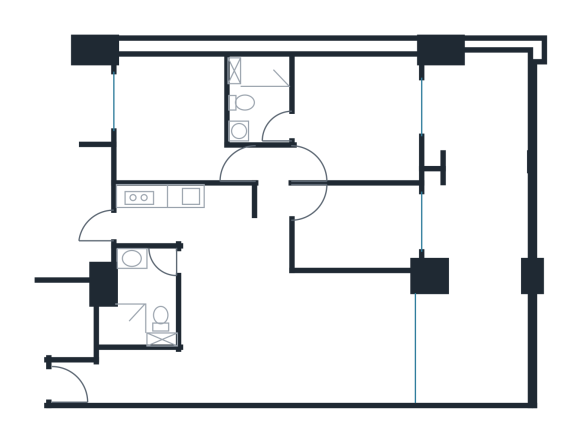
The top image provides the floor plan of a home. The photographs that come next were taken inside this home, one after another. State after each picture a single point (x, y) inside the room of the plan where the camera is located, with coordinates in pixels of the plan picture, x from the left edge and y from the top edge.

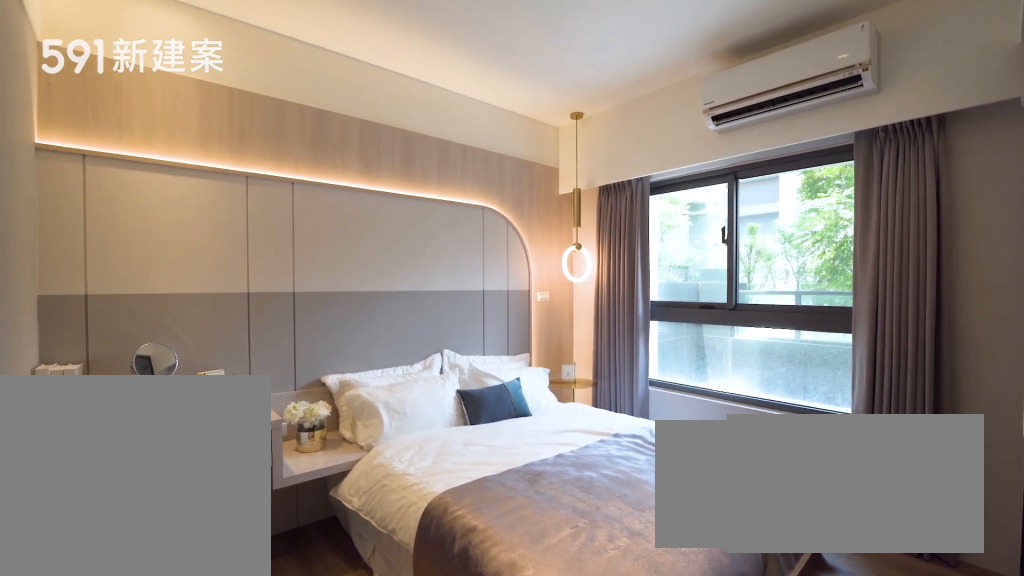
(356, 118)
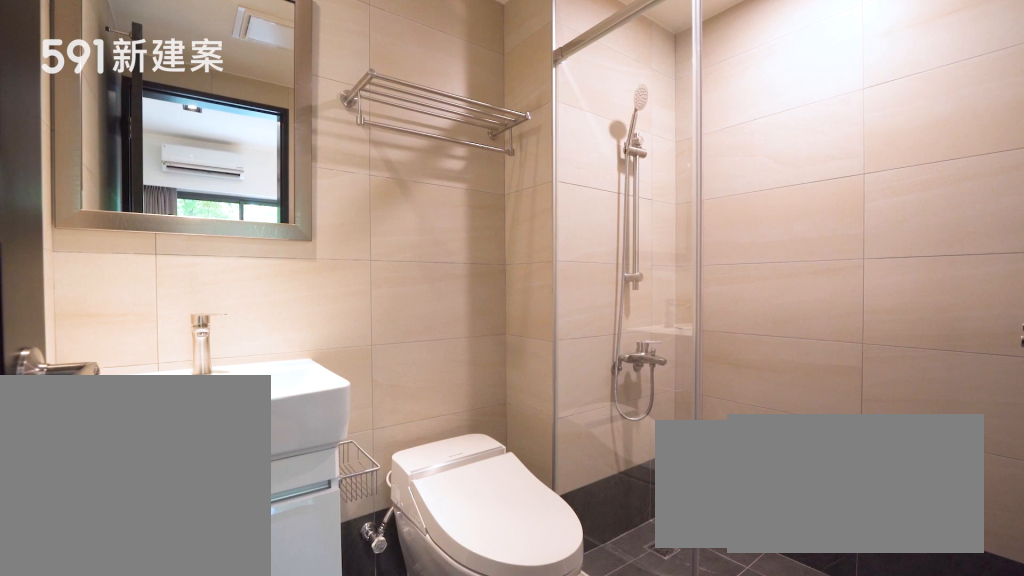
(261, 98)
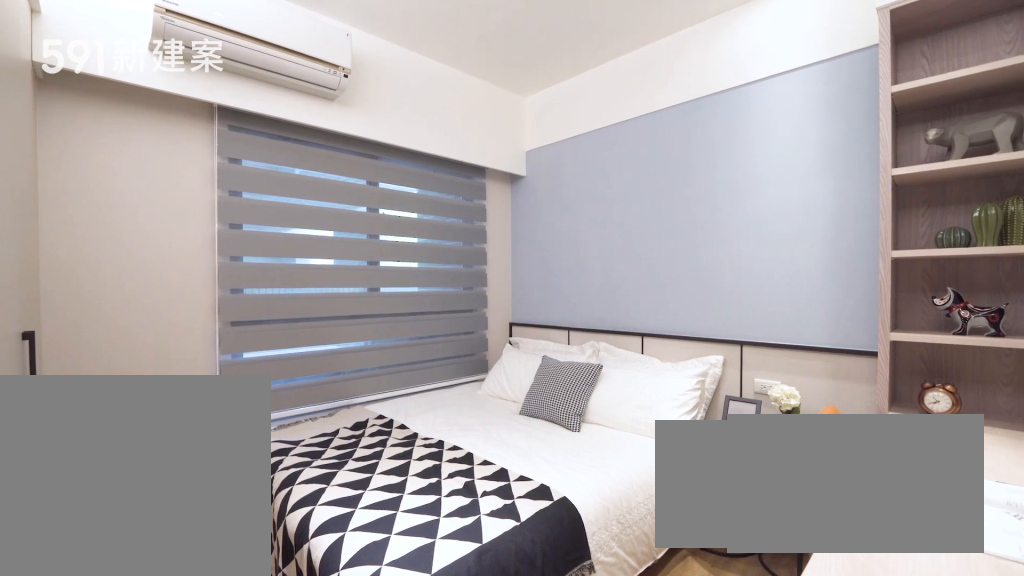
(174, 121)
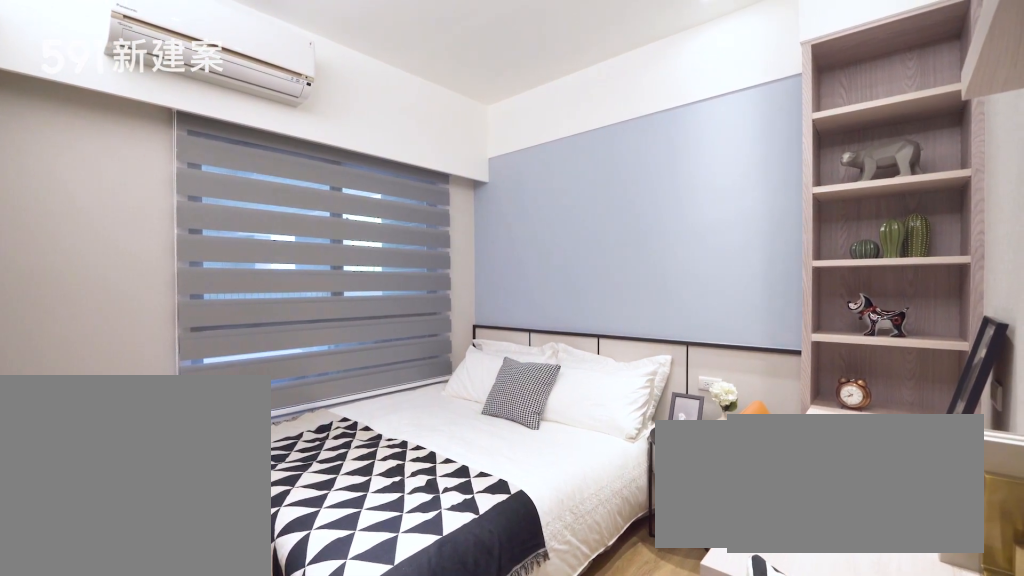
(174, 121)
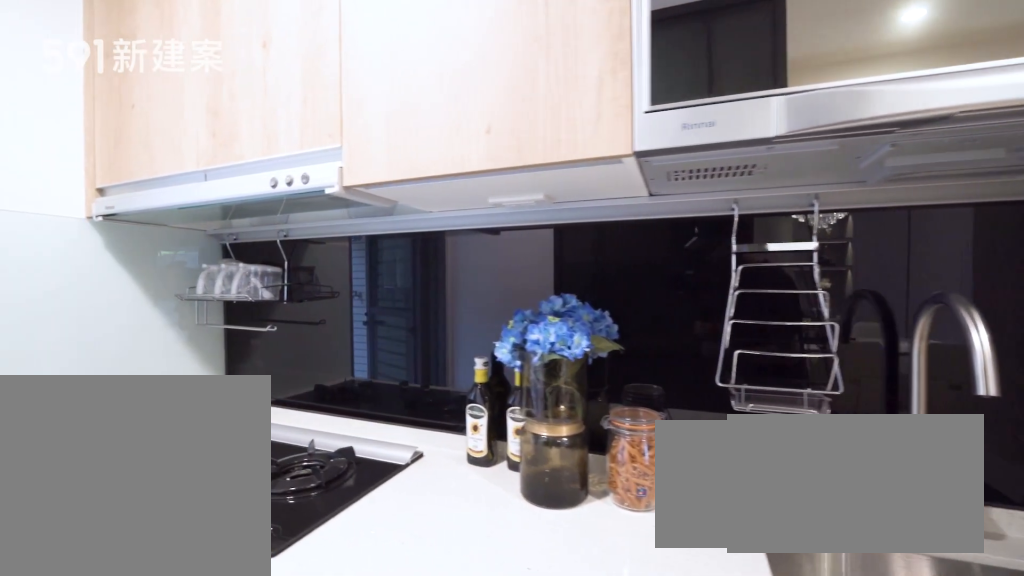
(184, 214)
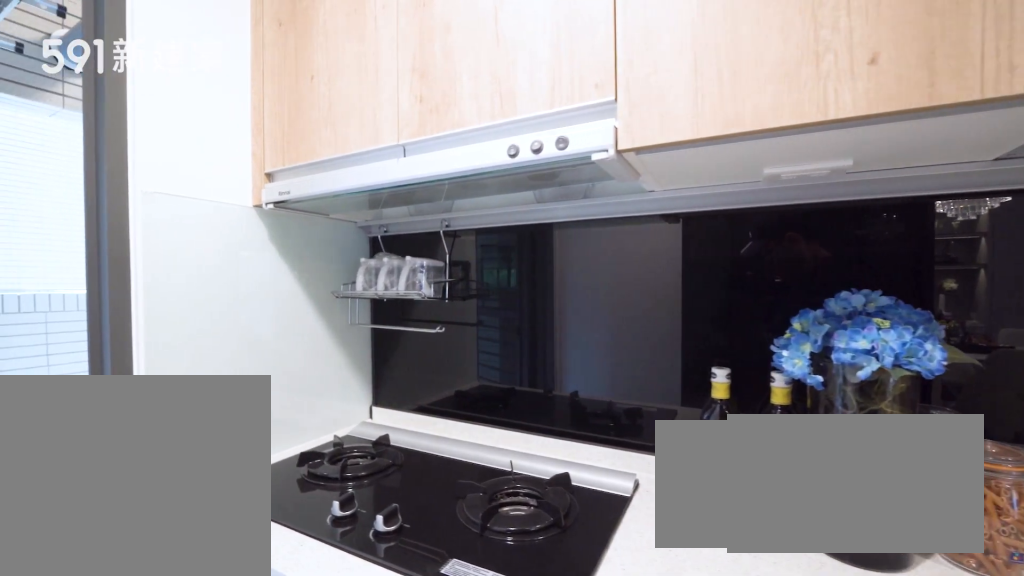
(184, 214)
